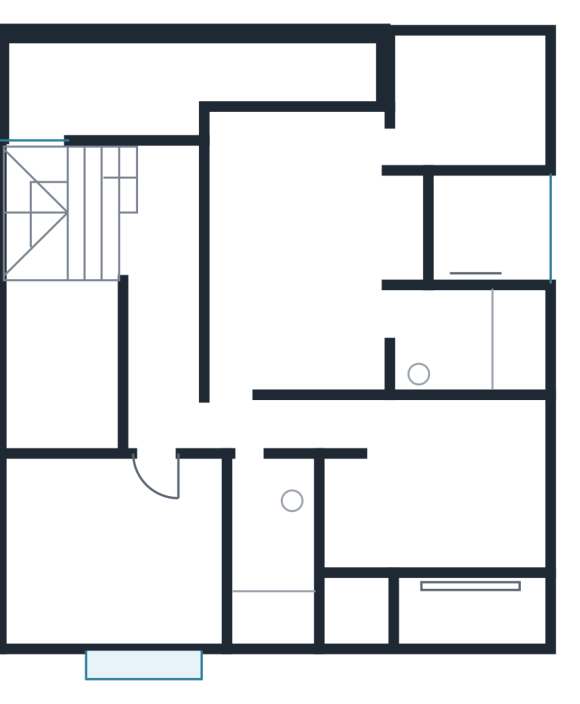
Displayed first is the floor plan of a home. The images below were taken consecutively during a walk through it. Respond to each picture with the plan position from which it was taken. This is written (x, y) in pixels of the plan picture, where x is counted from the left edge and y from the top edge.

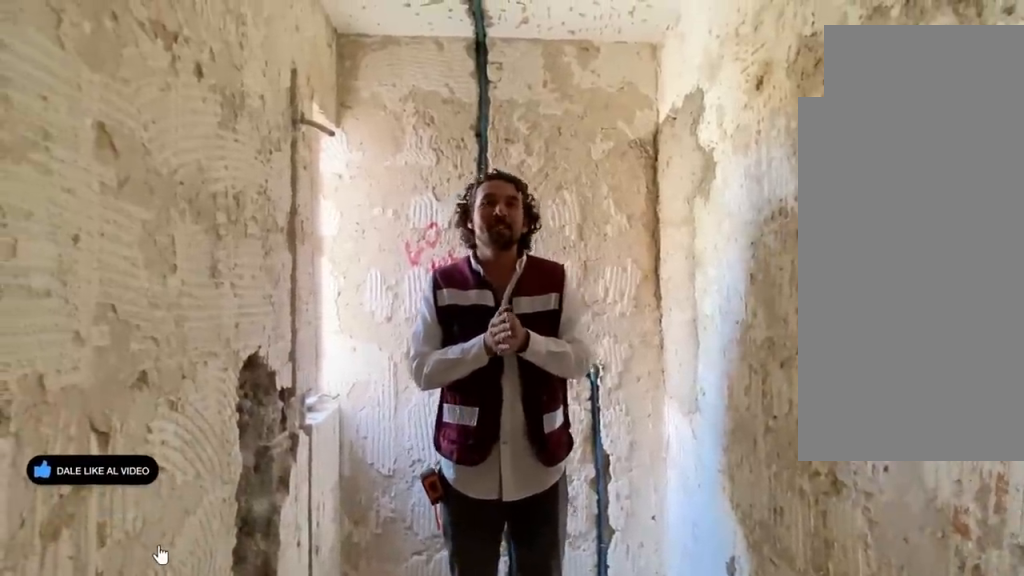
(253, 464)
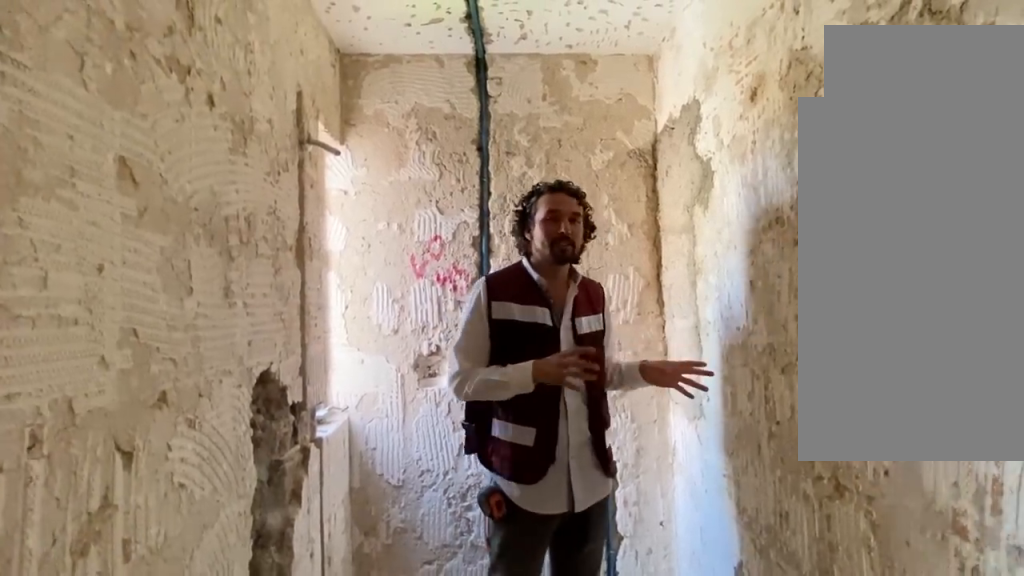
(253, 465)
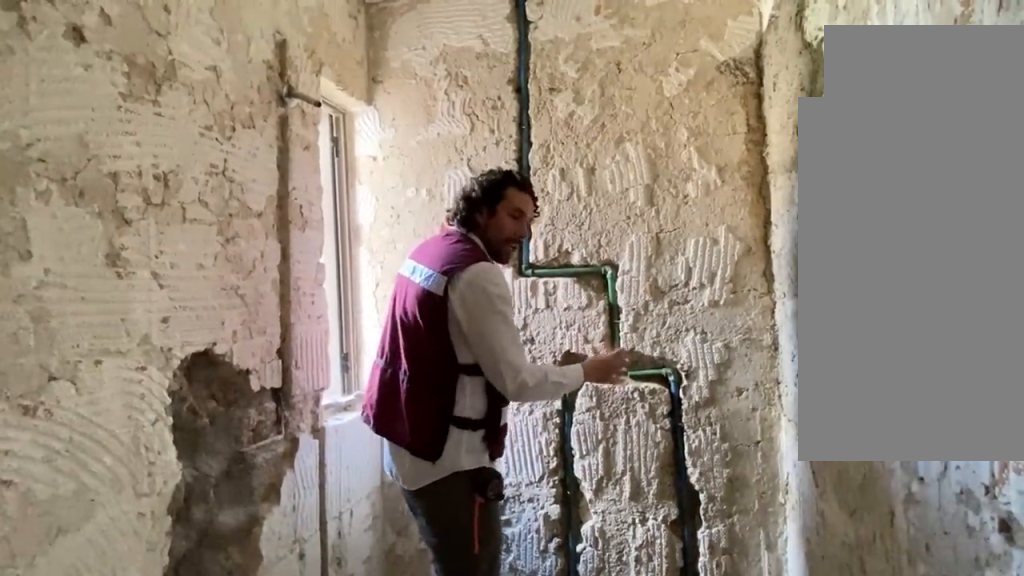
(267, 528)
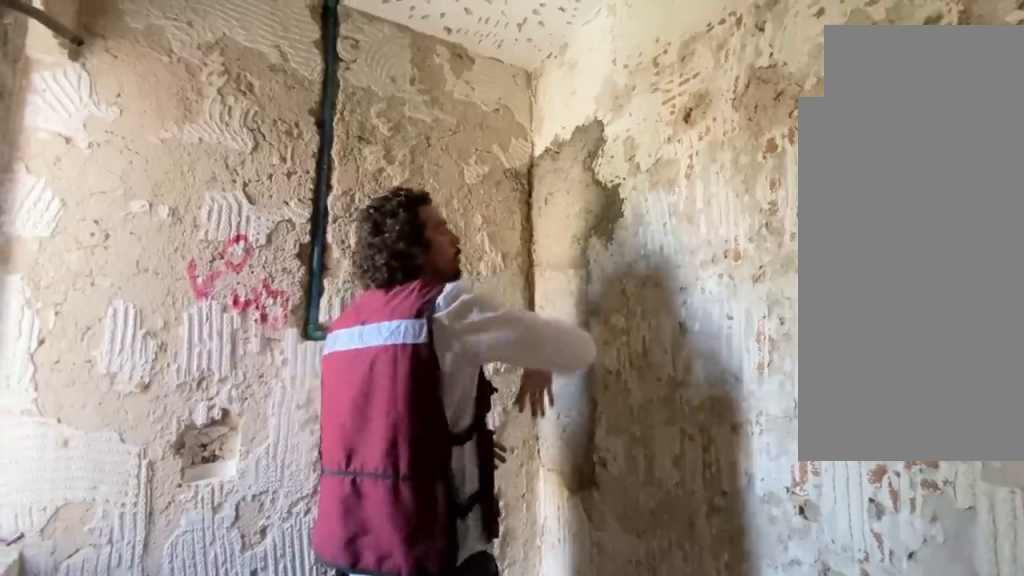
(262, 549)
